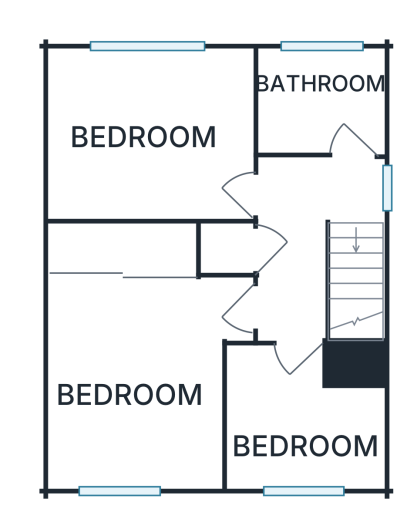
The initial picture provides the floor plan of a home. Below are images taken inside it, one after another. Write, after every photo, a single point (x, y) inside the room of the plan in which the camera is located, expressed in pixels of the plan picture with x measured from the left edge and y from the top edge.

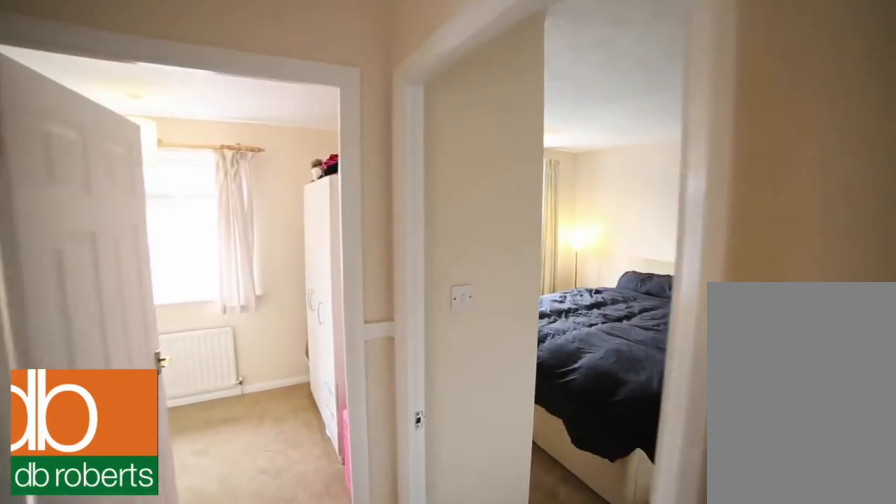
(302, 238)
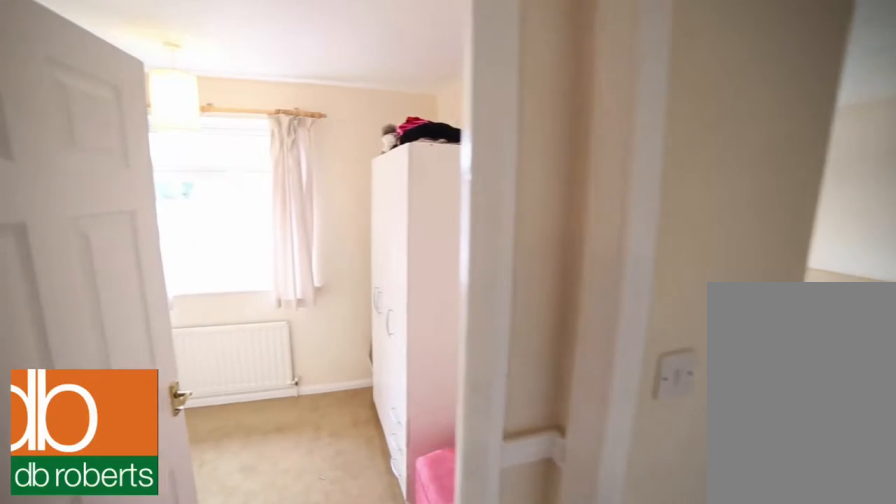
(299, 425)
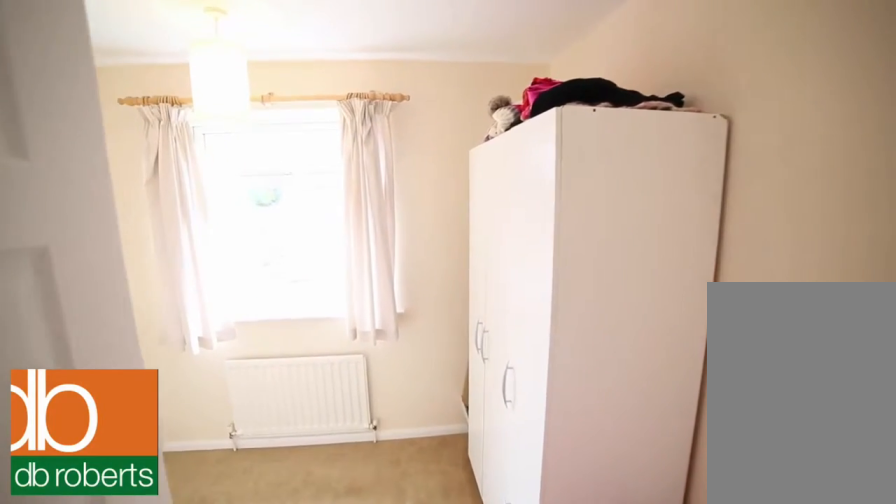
(299, 425)
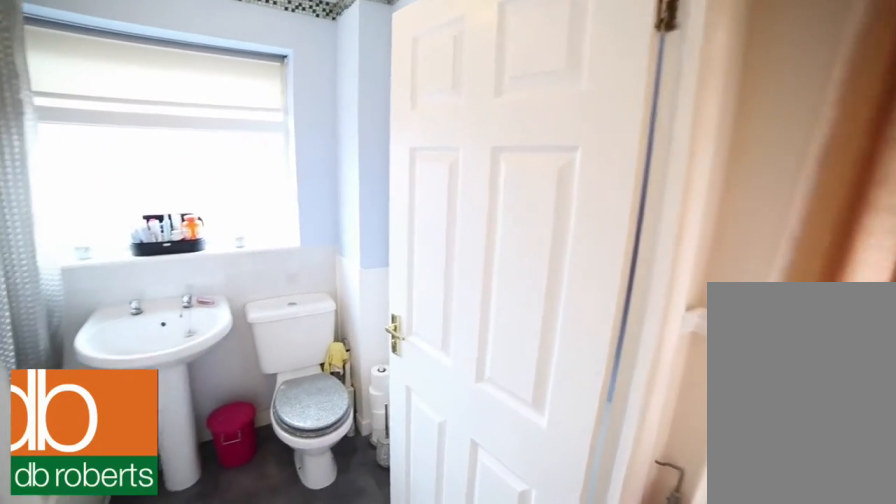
(317, 99)
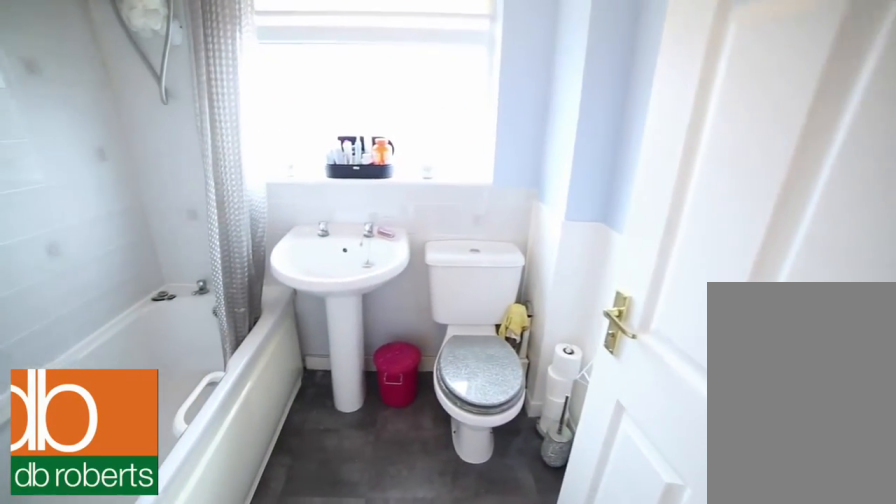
(317, 99)
